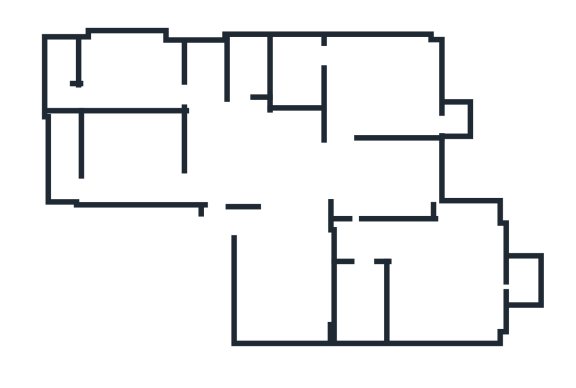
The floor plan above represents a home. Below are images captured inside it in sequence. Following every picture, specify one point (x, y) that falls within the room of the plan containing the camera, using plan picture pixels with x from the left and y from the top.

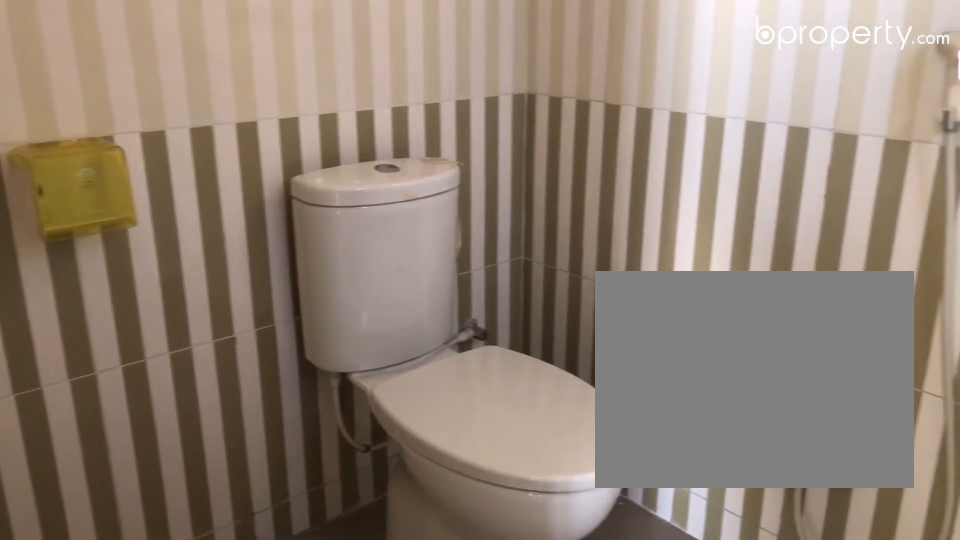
(292, 73)
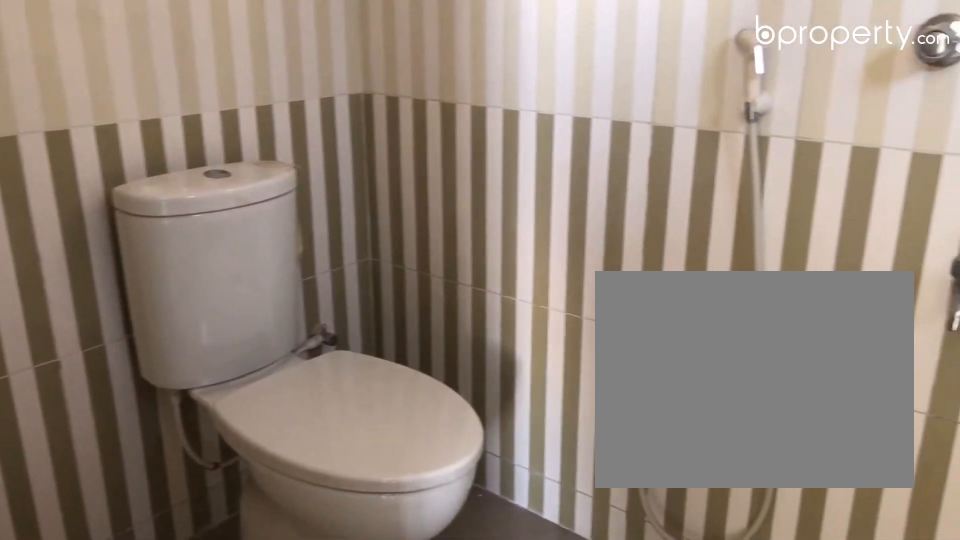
(292, 73)
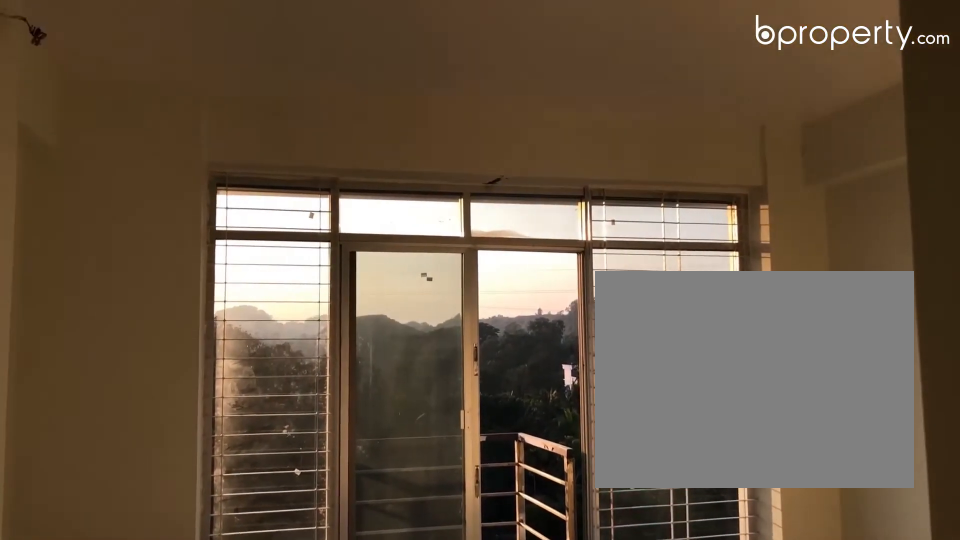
(445, 263)
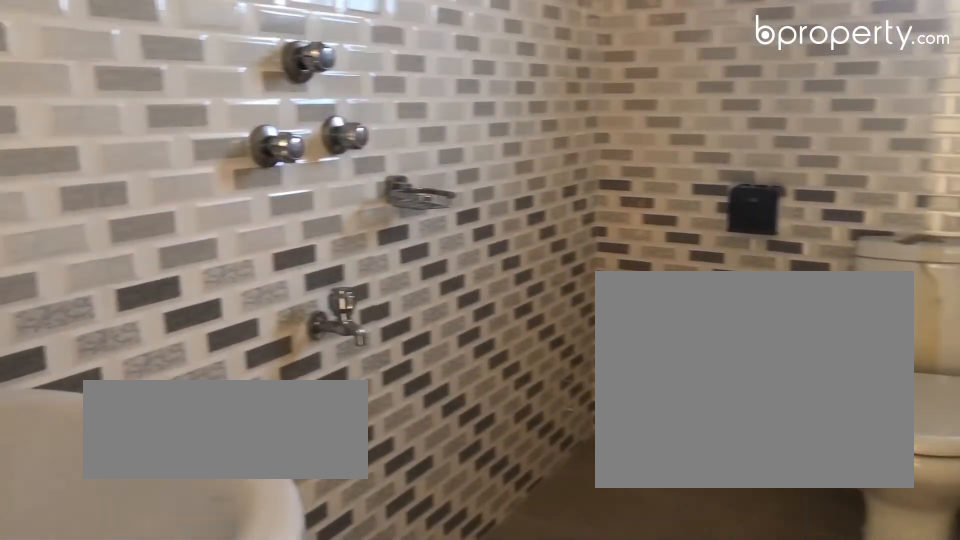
(356, 294)
